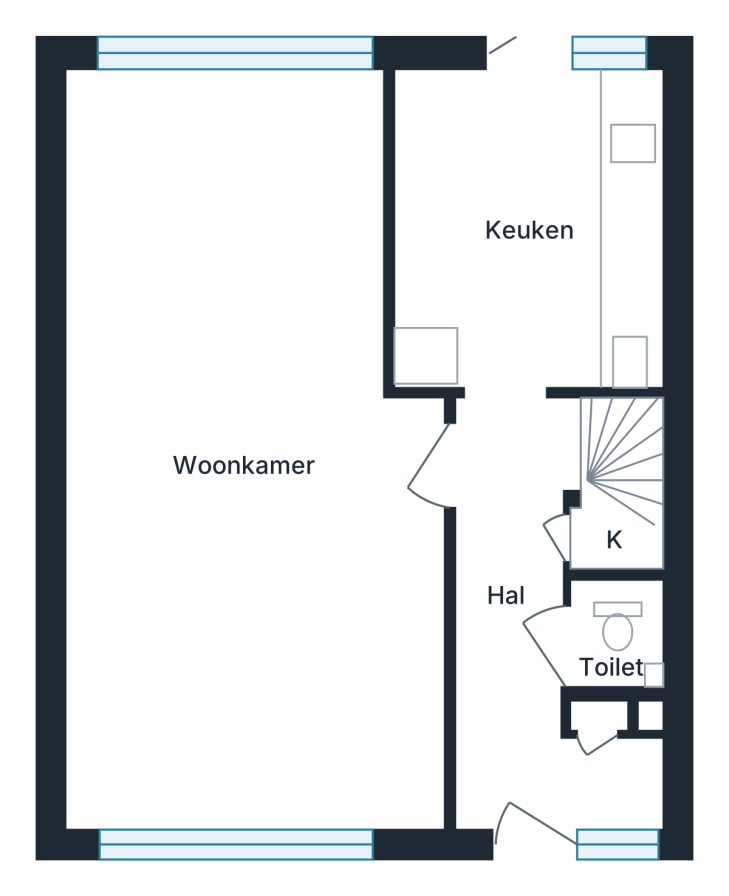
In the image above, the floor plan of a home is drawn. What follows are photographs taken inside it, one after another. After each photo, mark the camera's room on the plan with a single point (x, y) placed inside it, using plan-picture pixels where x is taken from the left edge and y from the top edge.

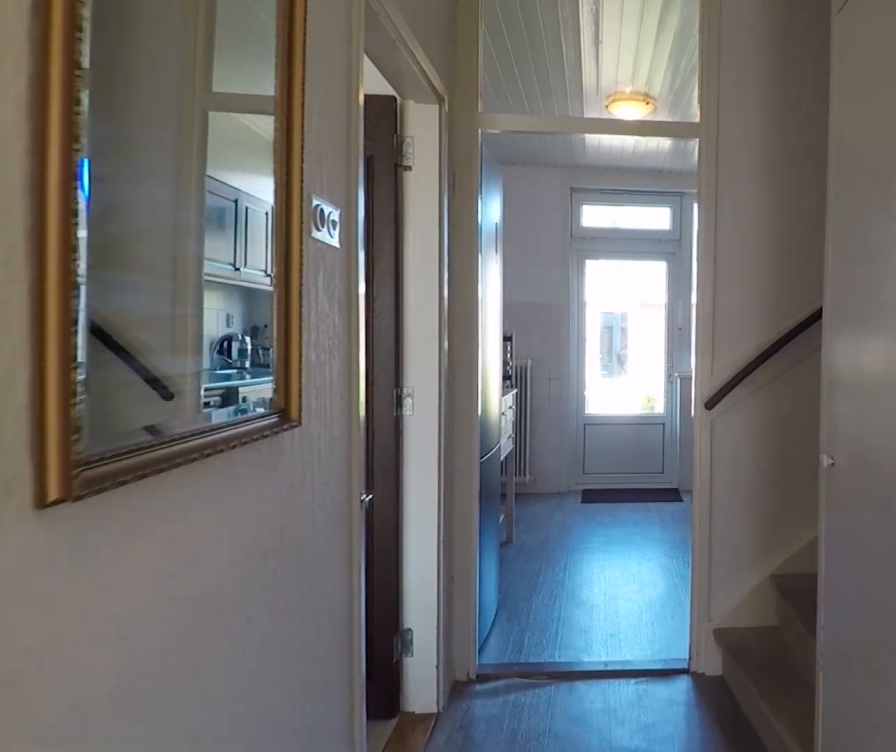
(526, 636)
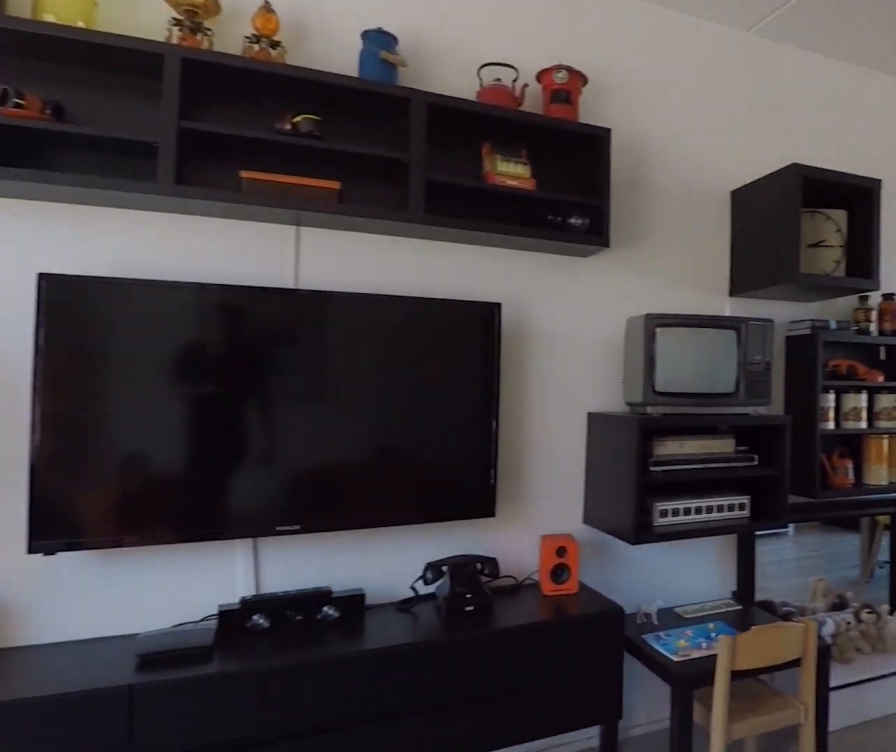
(257, 670)
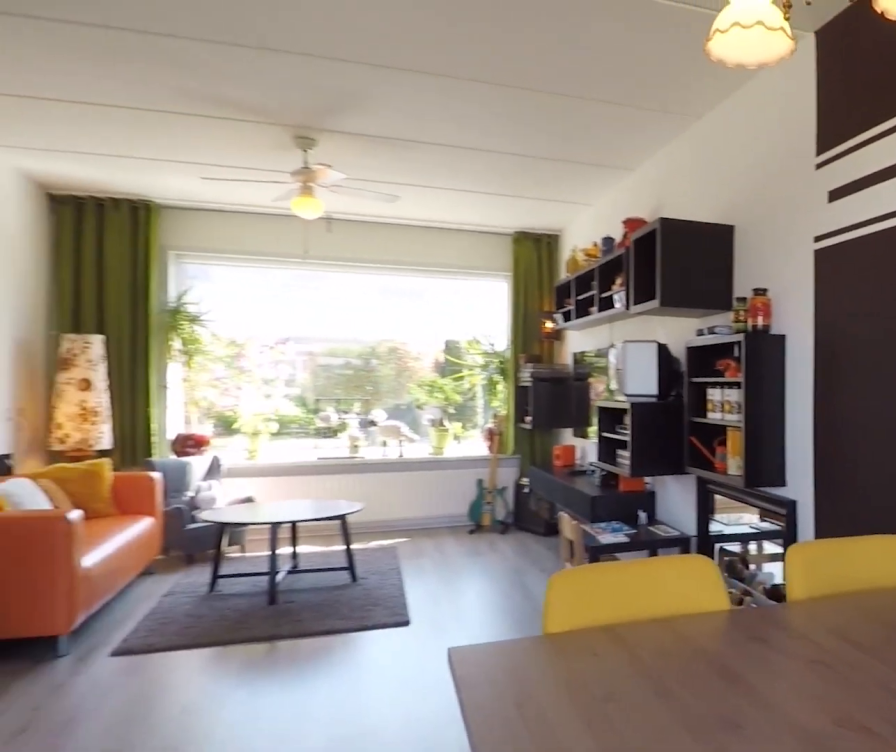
(257, 670)
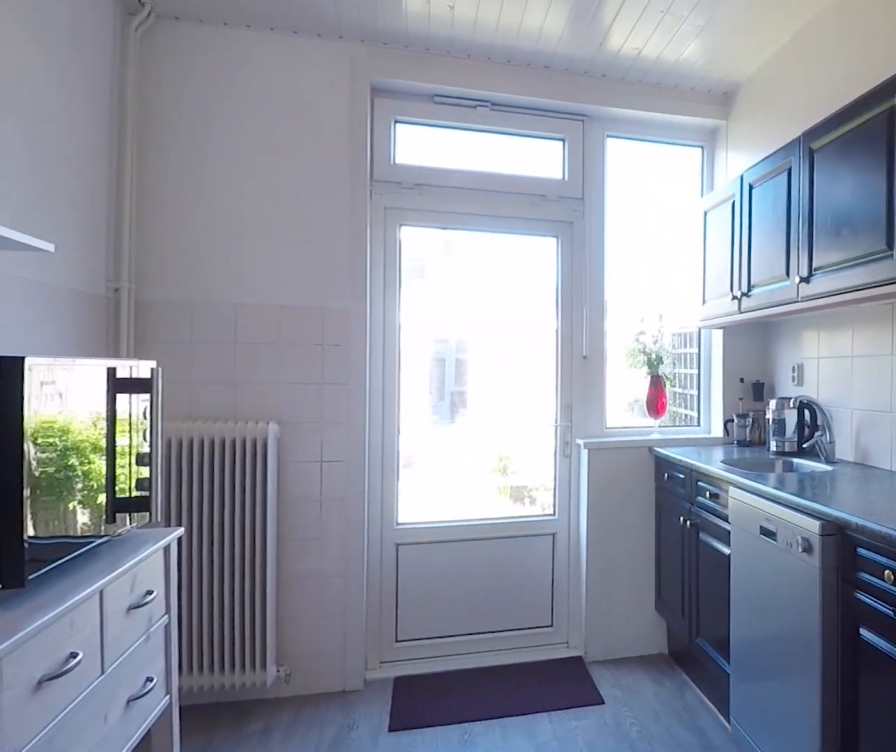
(528, 225)
